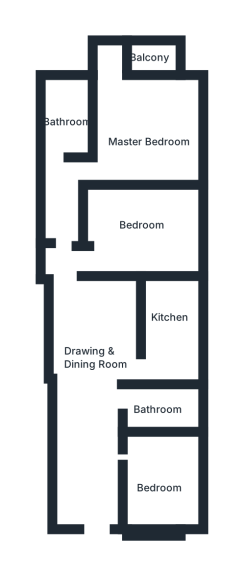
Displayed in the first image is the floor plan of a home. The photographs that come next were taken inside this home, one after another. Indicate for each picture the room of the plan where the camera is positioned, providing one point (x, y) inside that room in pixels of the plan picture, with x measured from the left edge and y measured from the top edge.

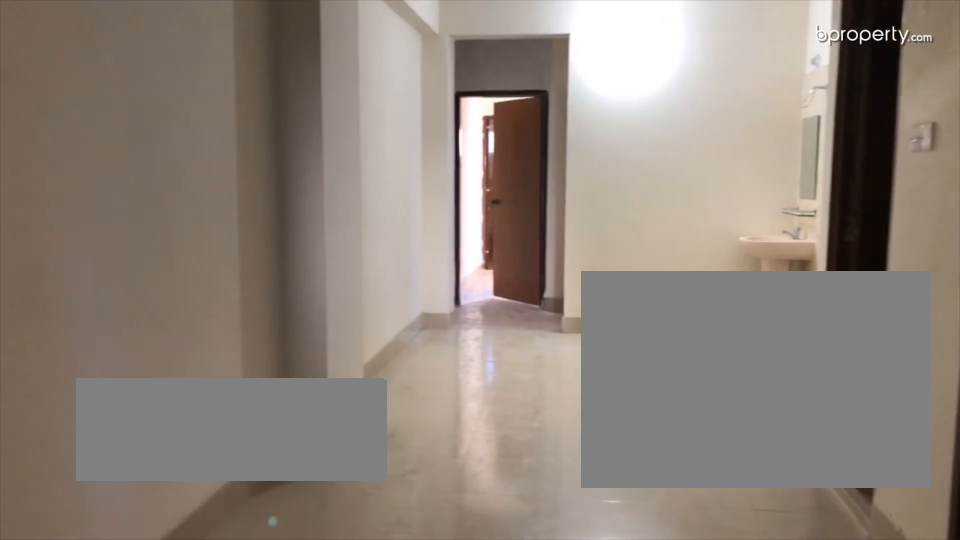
(88, 449)
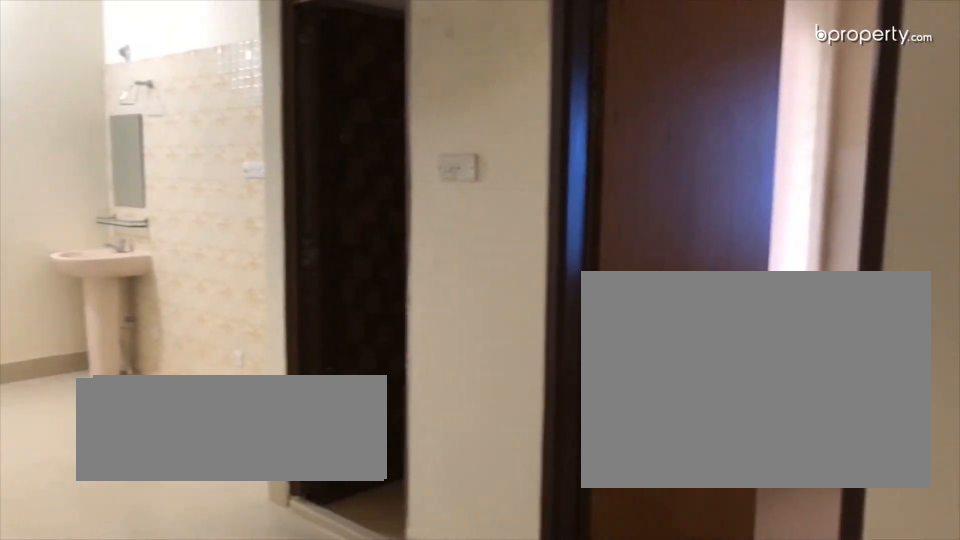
(88, 449)
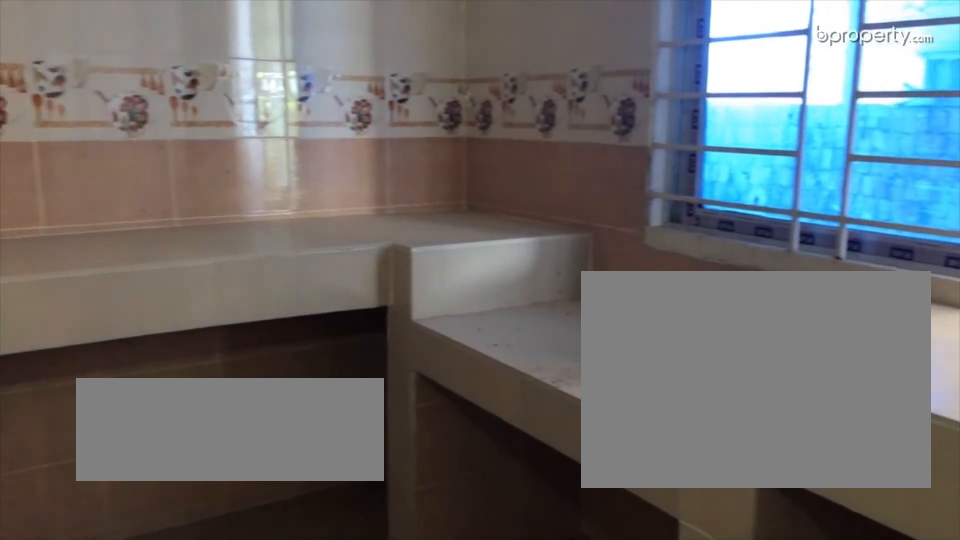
(170, 337)
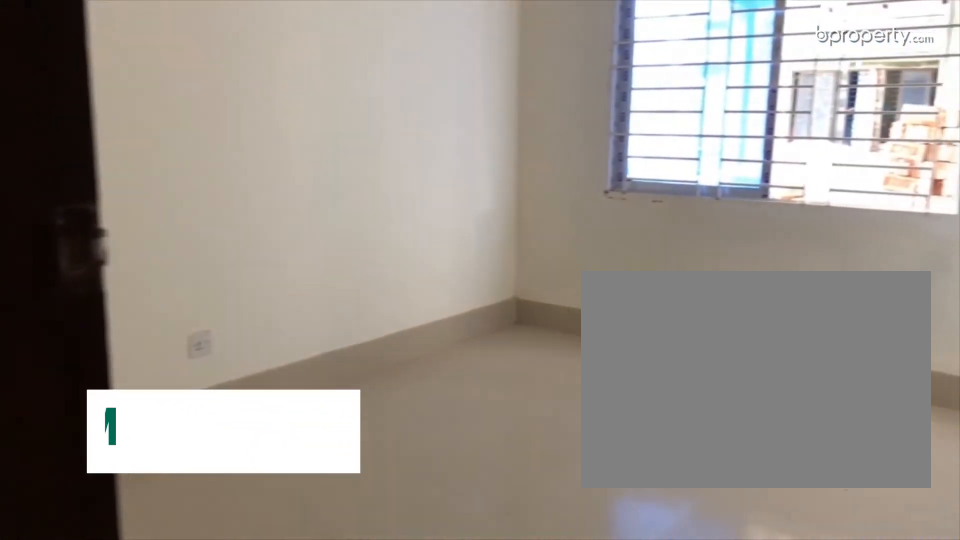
(124, 250)
